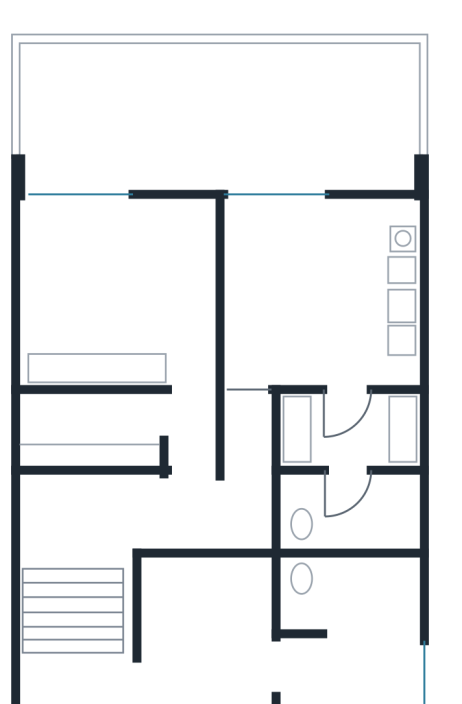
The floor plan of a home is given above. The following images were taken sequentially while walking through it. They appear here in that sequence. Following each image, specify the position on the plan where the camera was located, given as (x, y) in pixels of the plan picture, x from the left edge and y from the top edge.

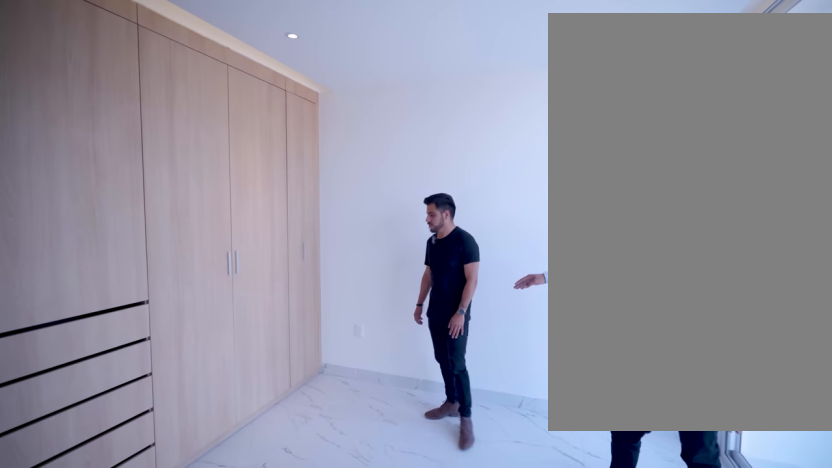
(198, 296)
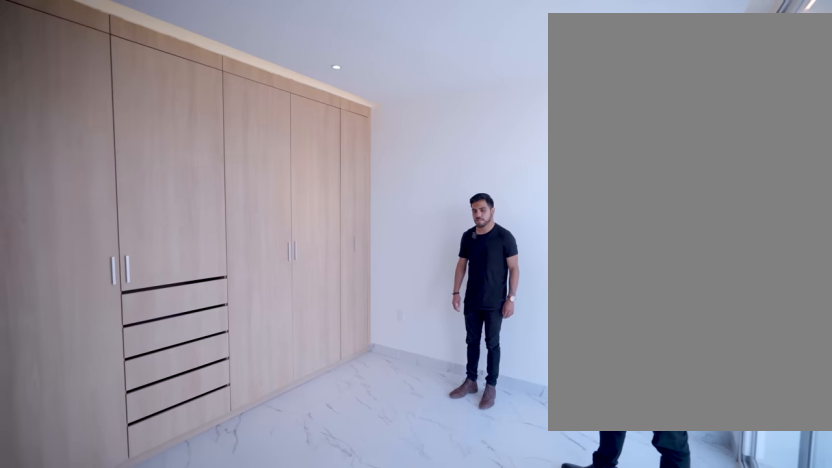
(193, 294)
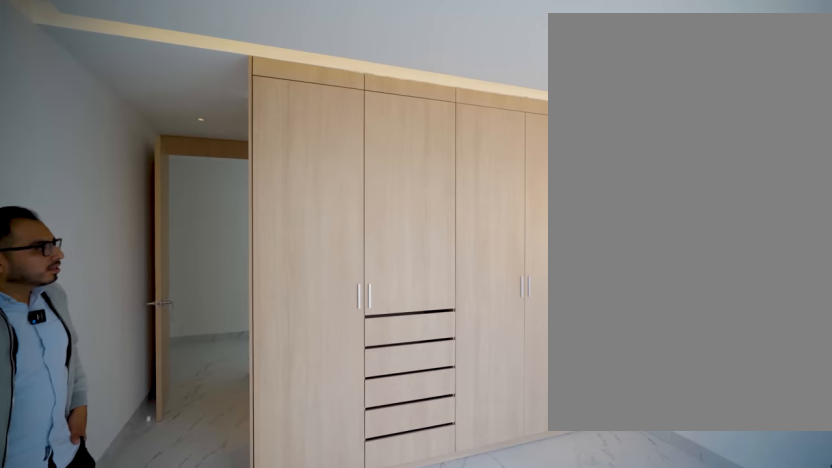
(178, 250)
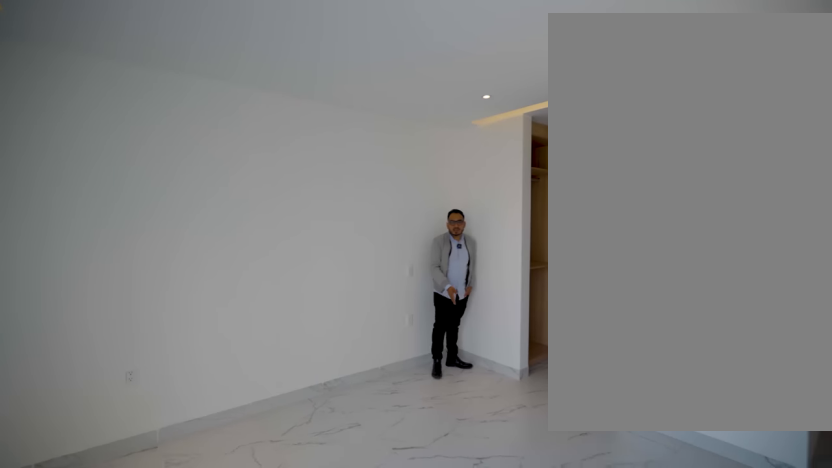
(296, 246)
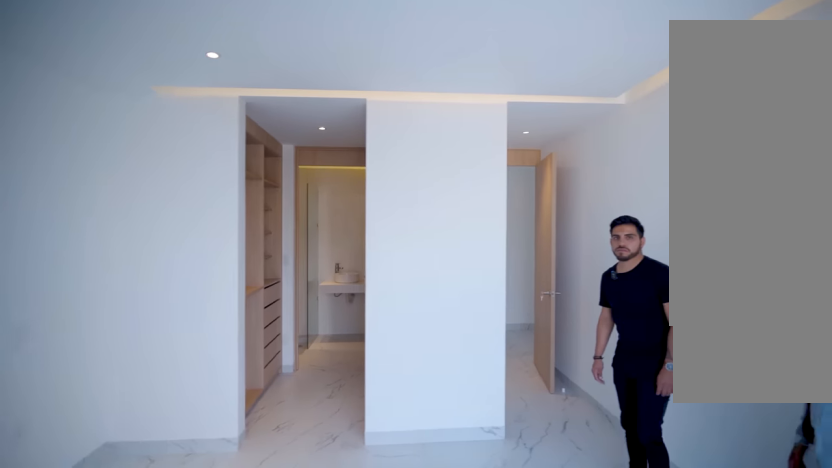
(320, 294)
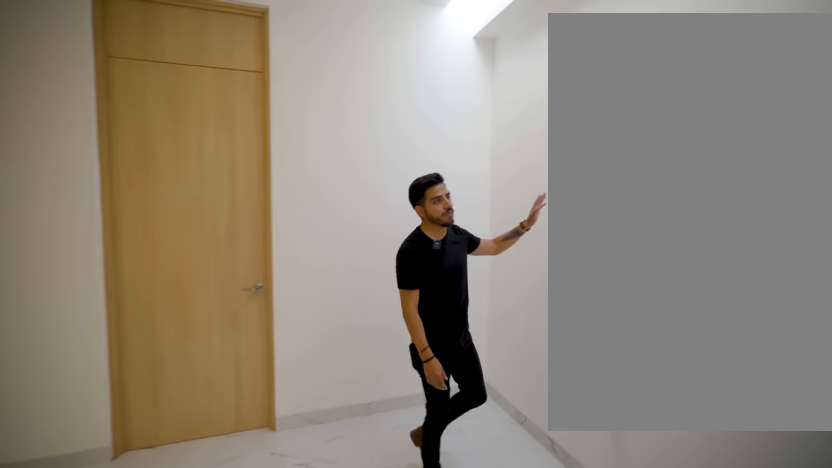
(159, 684)
